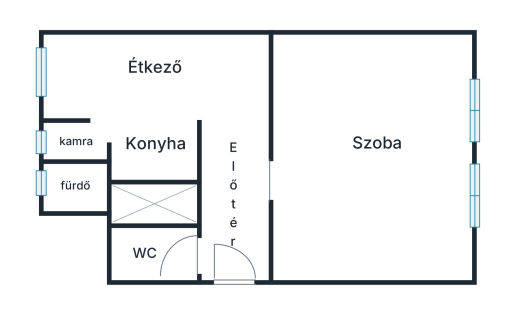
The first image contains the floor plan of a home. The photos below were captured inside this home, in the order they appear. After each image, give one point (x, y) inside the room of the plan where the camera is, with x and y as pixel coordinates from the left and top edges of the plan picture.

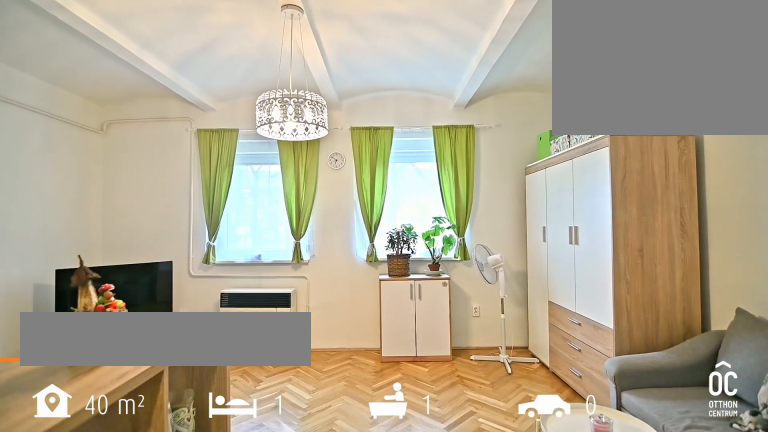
(374, 159)
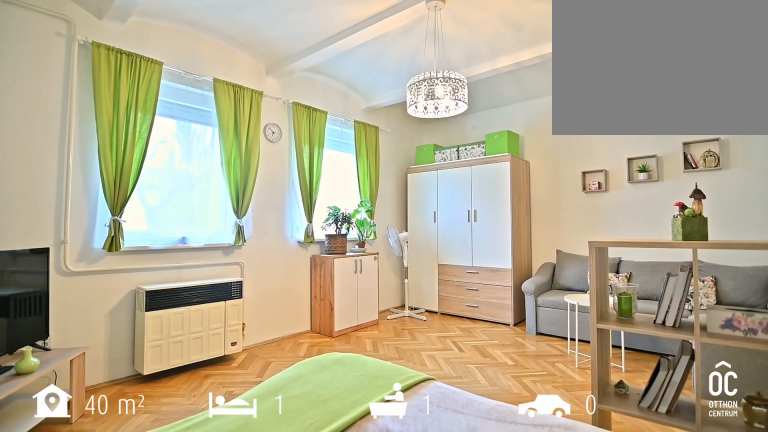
(374, 159)
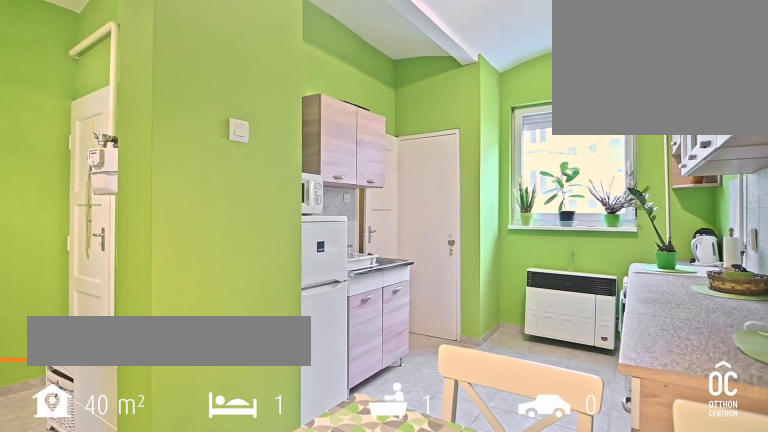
(156, 67)
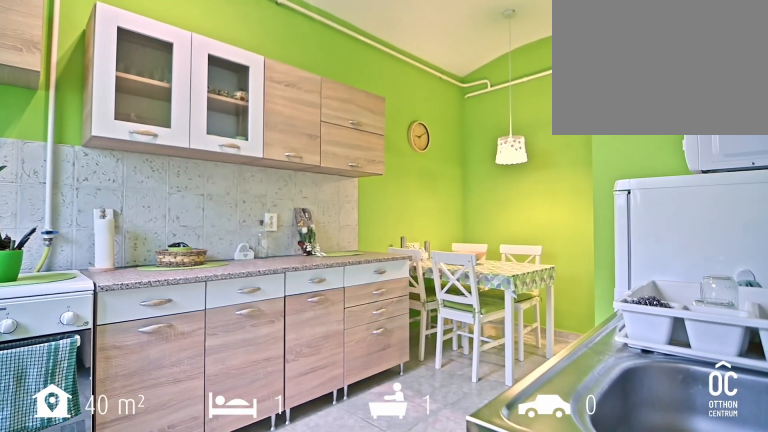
(155, 141)
